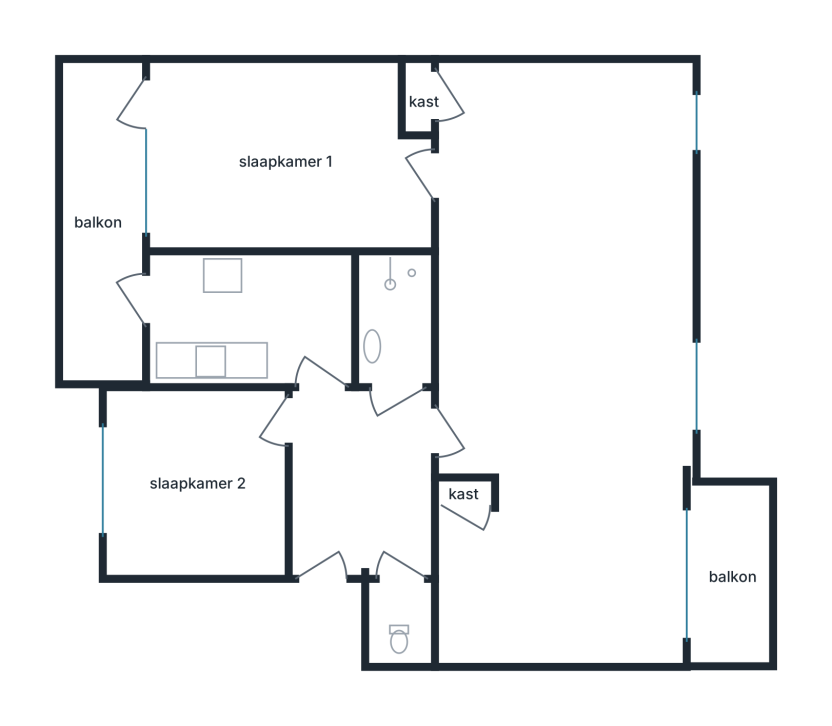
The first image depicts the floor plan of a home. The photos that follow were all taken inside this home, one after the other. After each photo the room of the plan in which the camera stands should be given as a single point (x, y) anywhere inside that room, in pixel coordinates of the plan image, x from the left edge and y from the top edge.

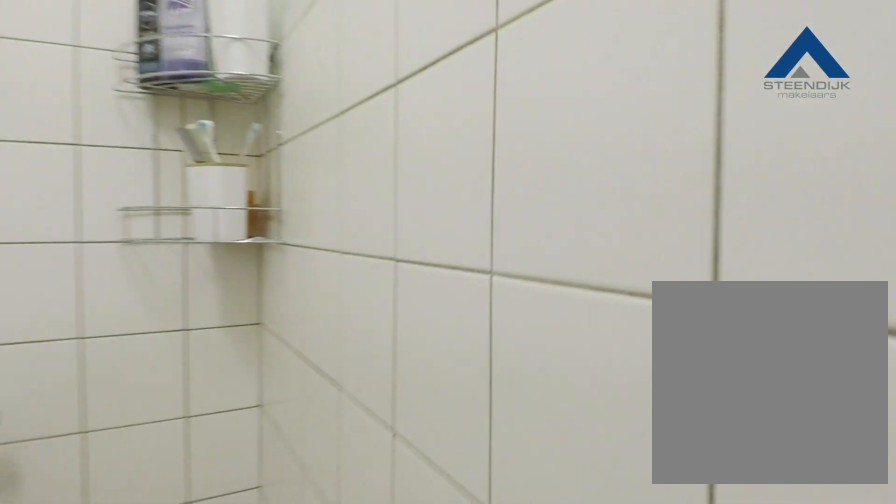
(395, 319)
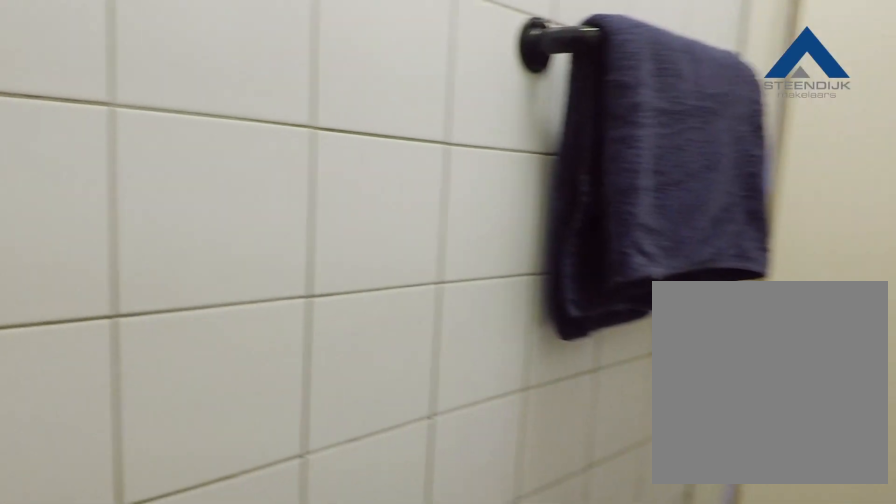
(395, 319)
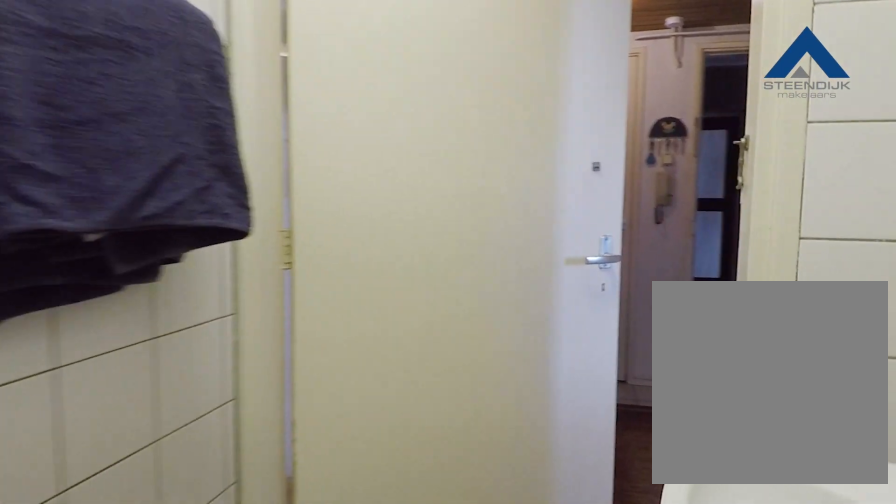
(395, 319)
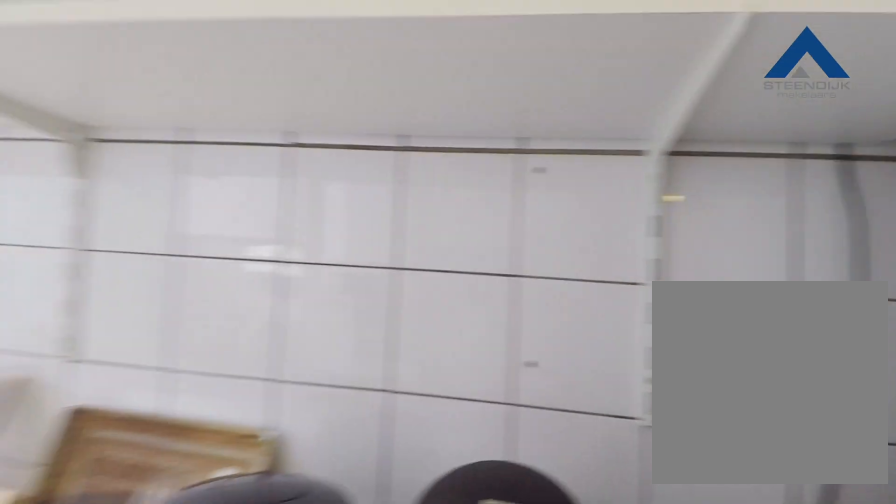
(256, 317)
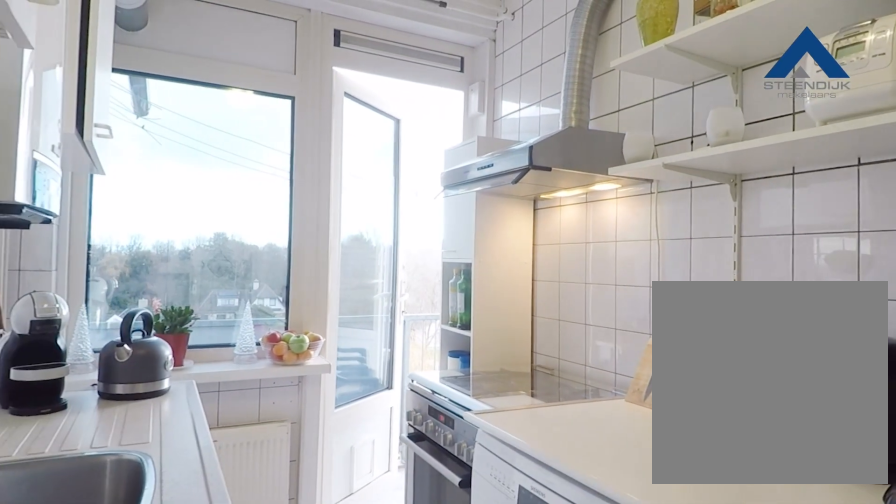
(256, 317)
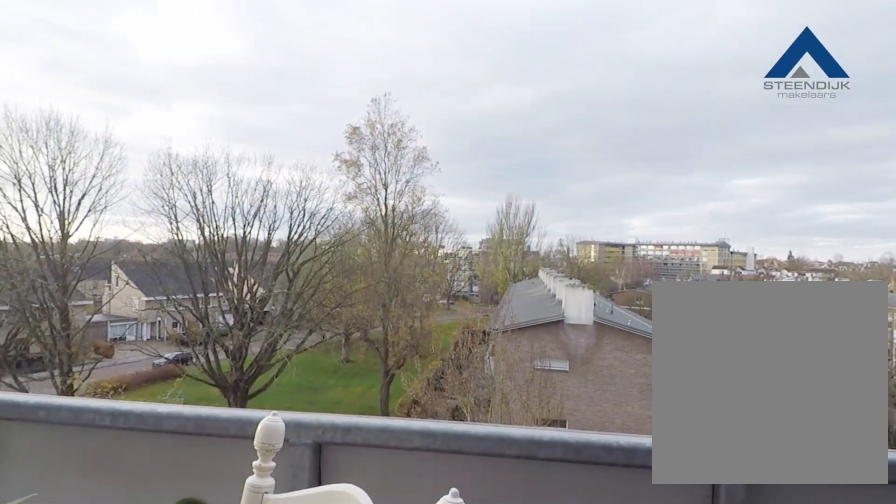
(729, 574)
